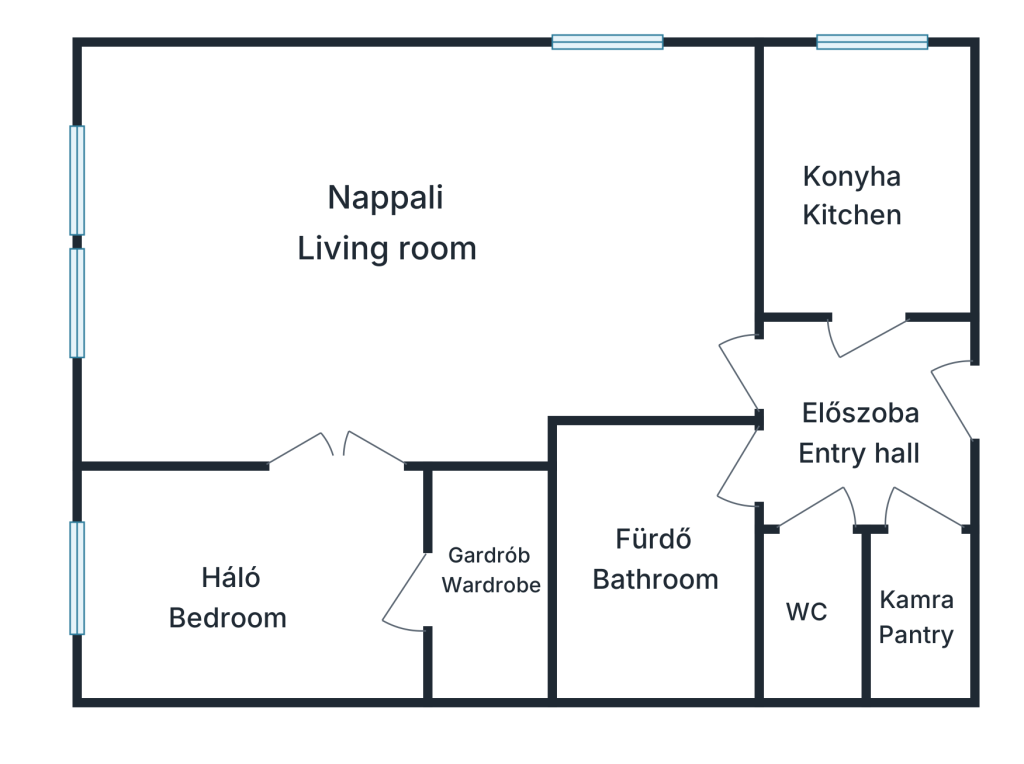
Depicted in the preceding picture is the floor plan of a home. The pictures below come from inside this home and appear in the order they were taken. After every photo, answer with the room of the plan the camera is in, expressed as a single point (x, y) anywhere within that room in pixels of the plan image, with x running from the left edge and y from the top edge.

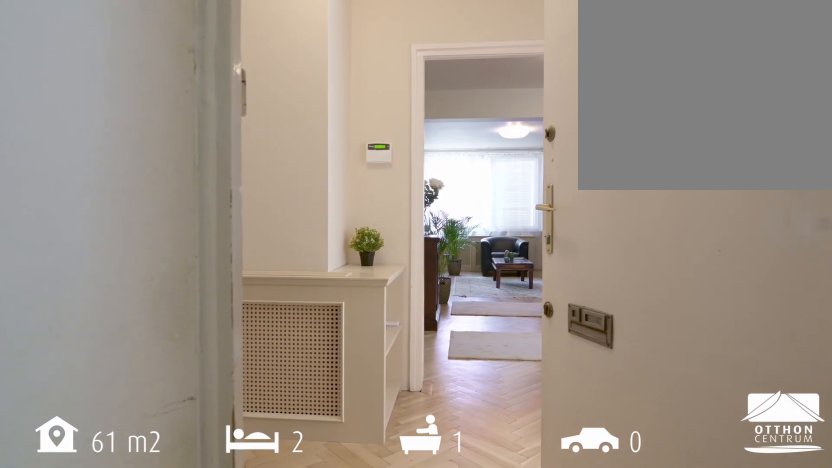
(862, 412)
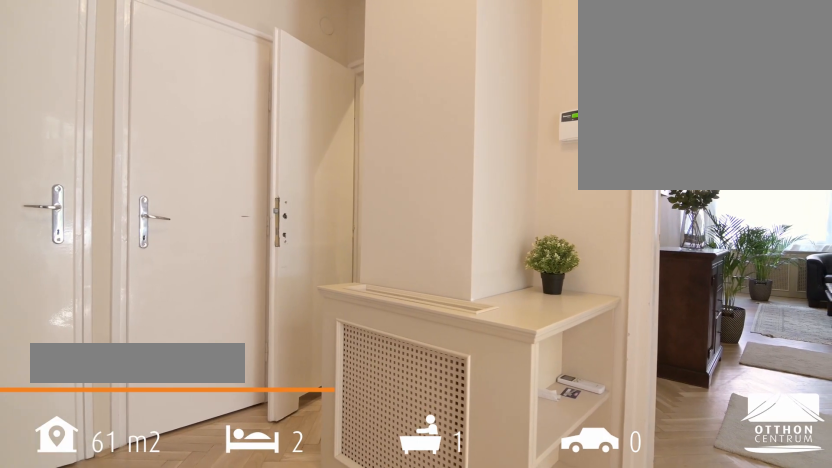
(862, 412)
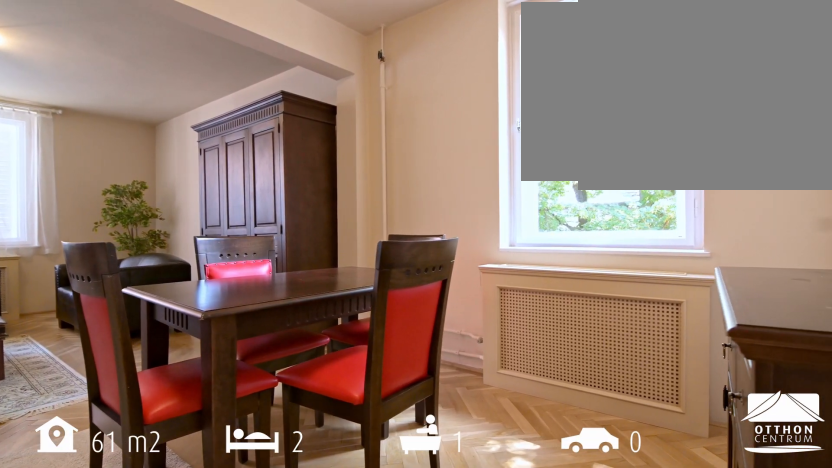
(426, 245)
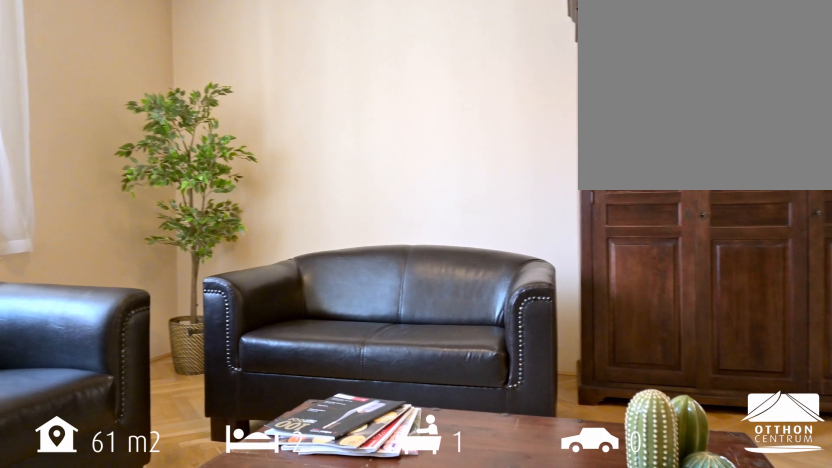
(426, 244)
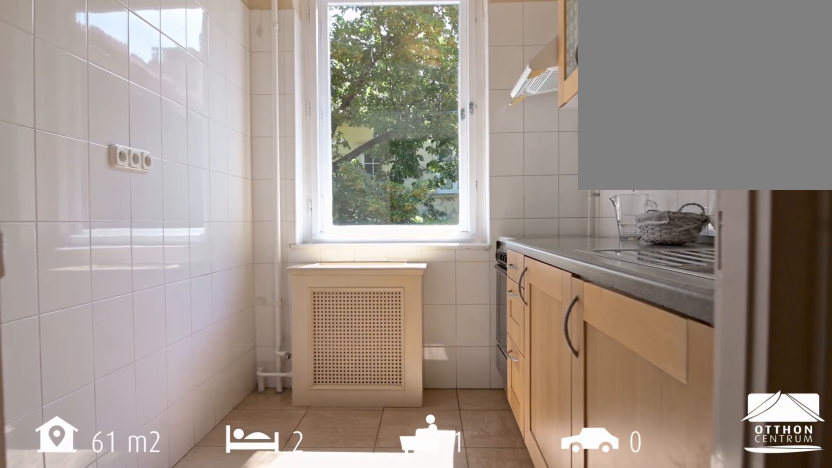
(857, 184)
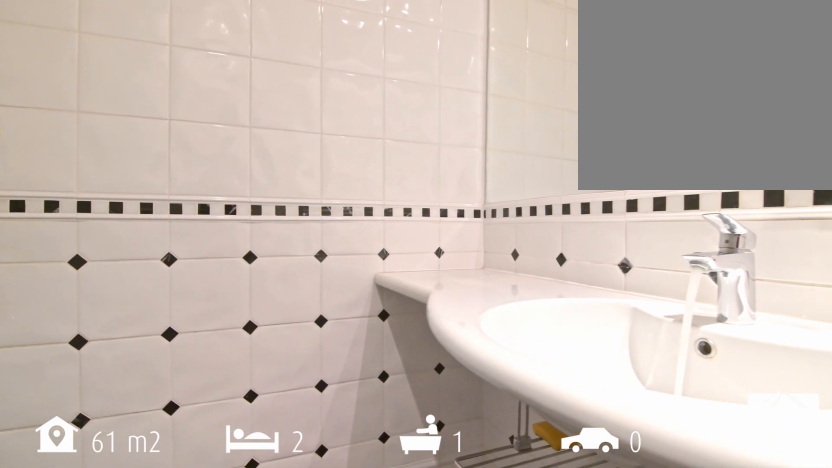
(649, 569)
